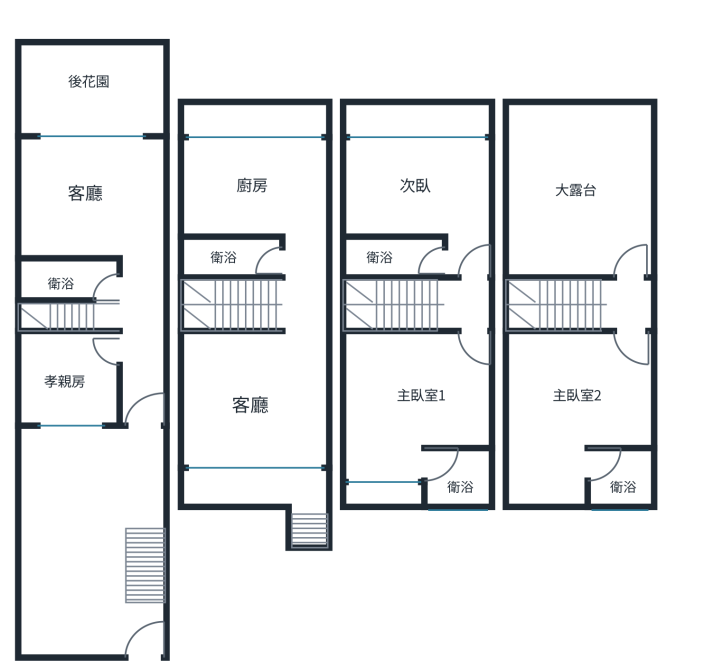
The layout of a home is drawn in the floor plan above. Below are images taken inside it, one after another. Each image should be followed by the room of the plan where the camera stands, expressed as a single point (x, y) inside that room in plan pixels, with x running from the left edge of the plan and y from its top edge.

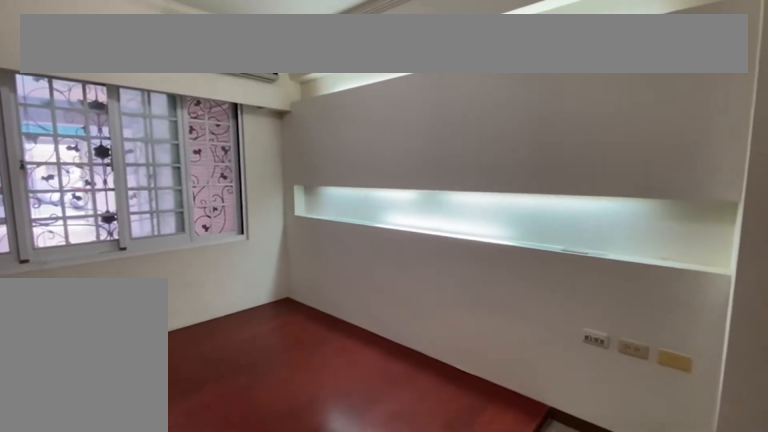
(75, 380)
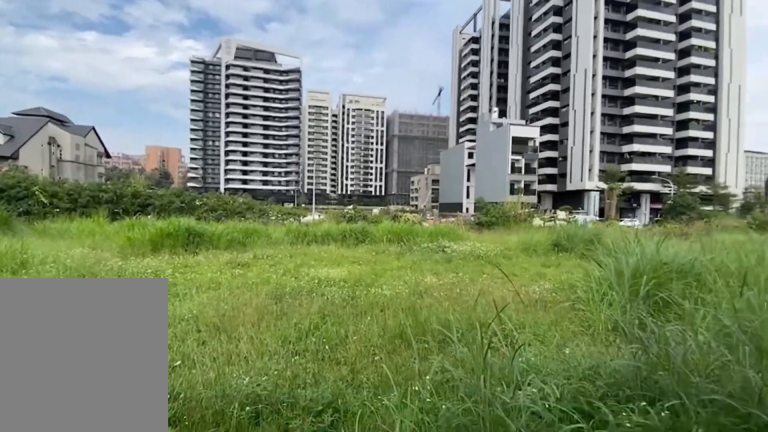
(75, 107)
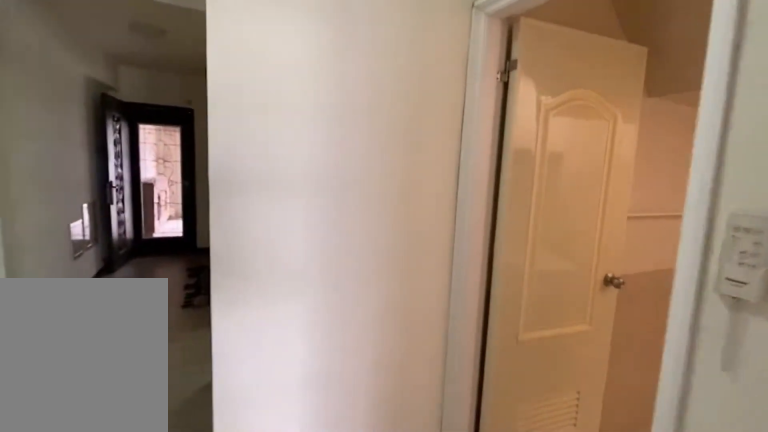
(75, 213)
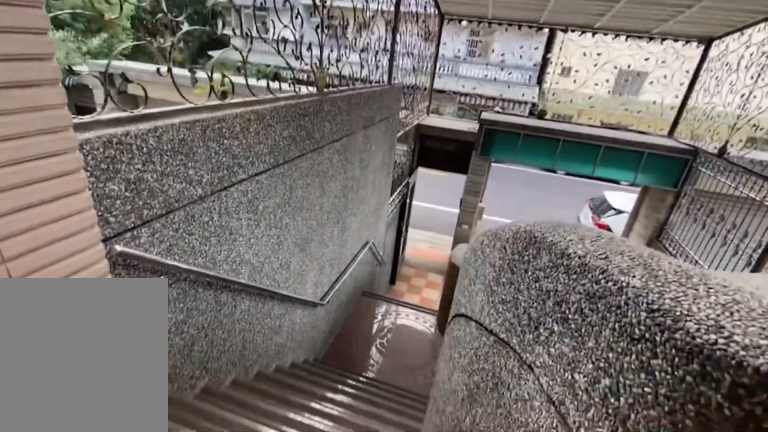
(302, 492)
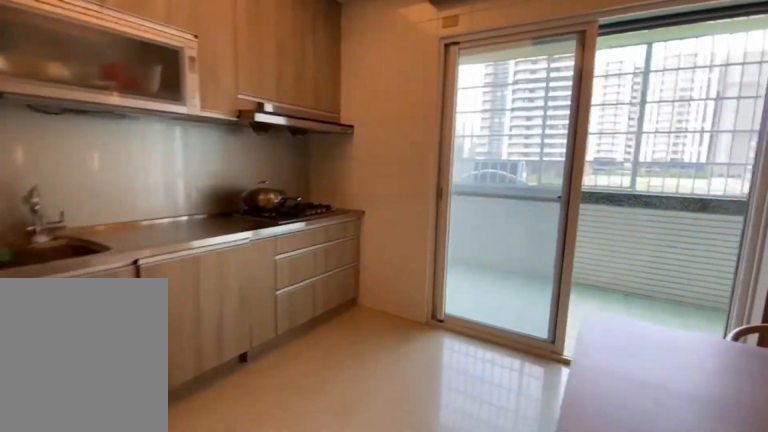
(251, 189)
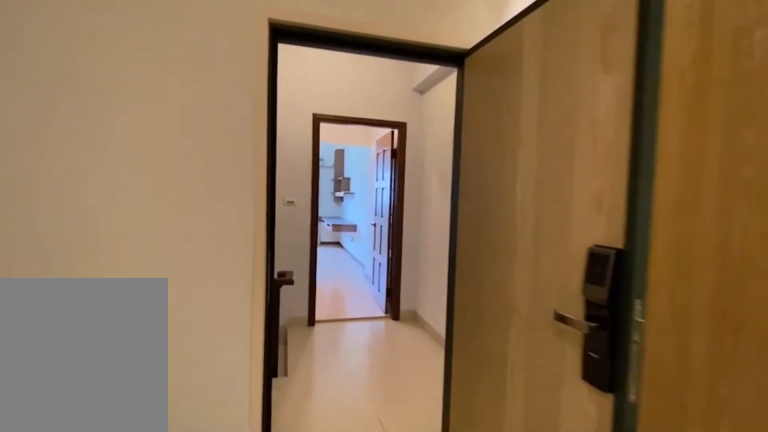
(421, 376)
